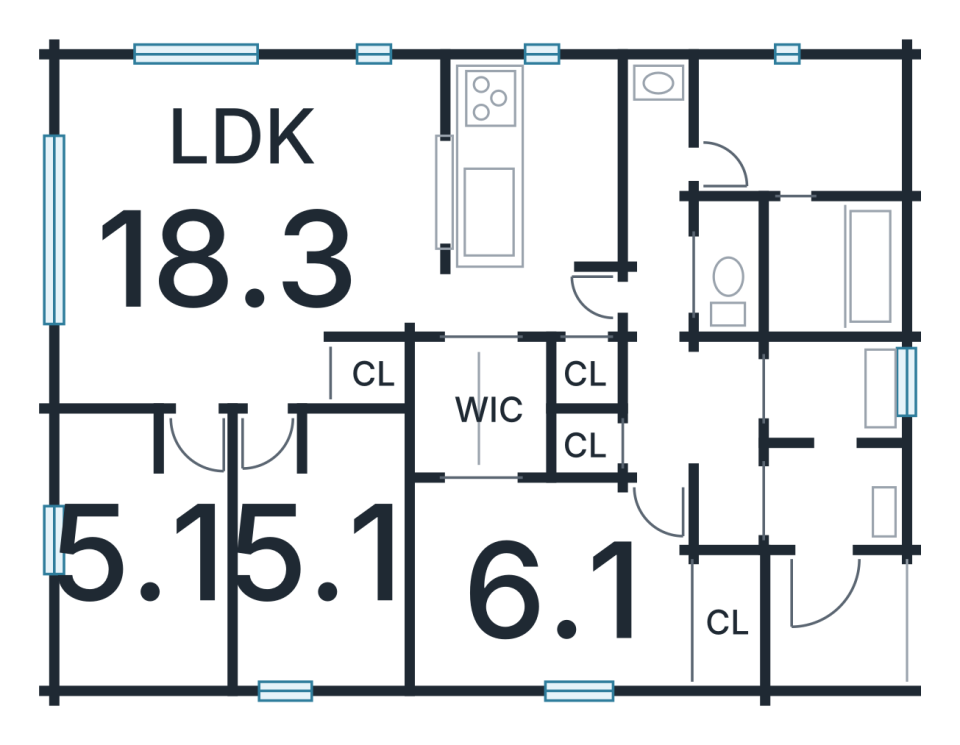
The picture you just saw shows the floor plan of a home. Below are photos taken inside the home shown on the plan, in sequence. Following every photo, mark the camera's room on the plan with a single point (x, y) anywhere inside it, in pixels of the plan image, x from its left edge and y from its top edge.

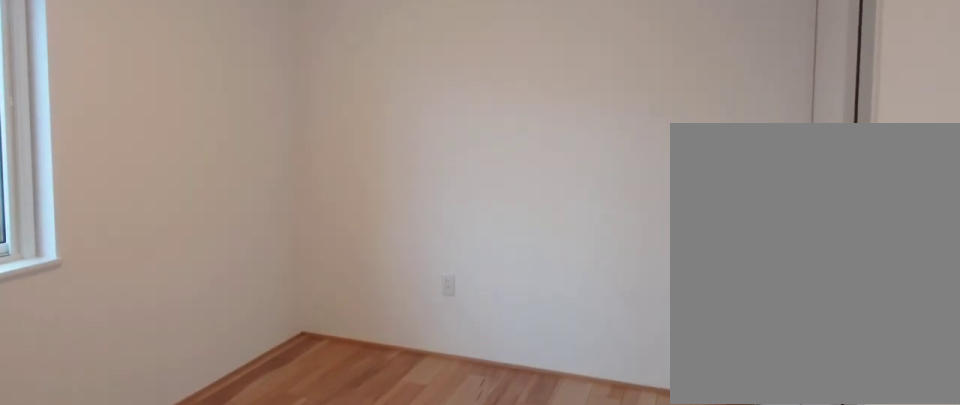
(536, 586)
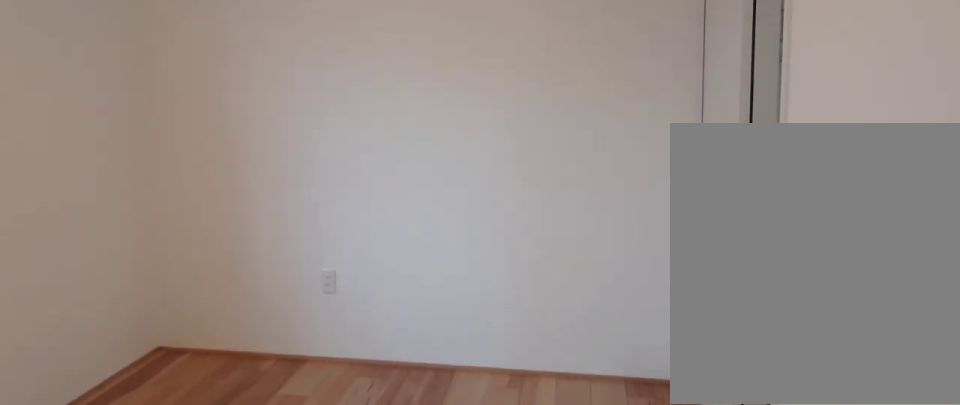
(536, 586)
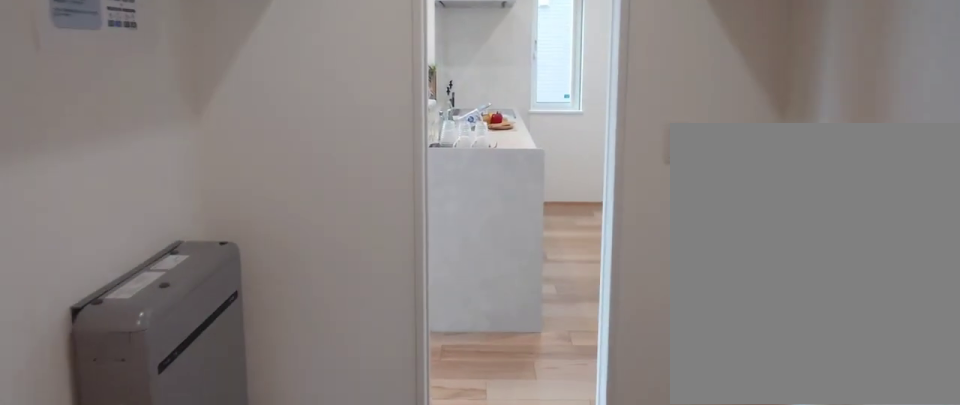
(480, 416)
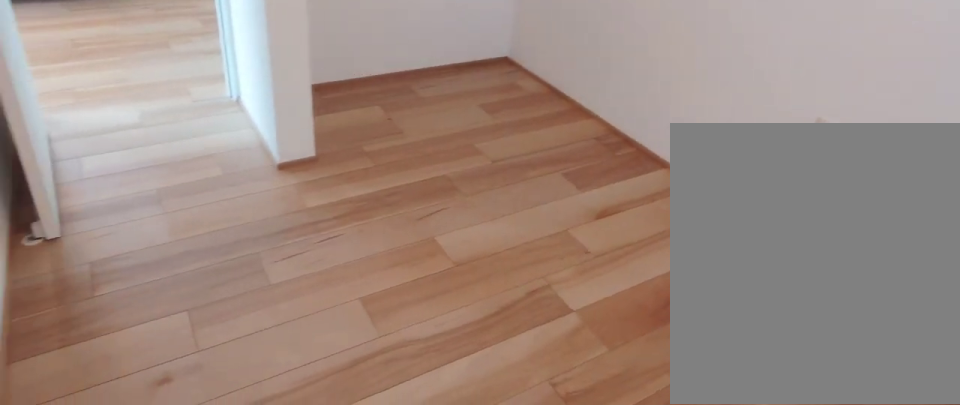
(313, 551)
